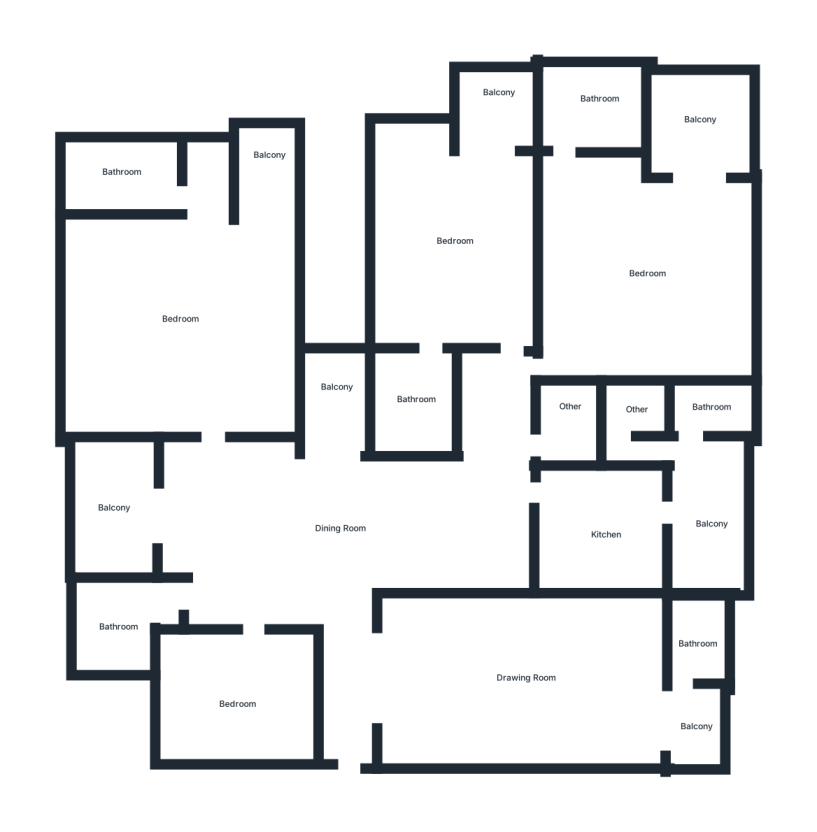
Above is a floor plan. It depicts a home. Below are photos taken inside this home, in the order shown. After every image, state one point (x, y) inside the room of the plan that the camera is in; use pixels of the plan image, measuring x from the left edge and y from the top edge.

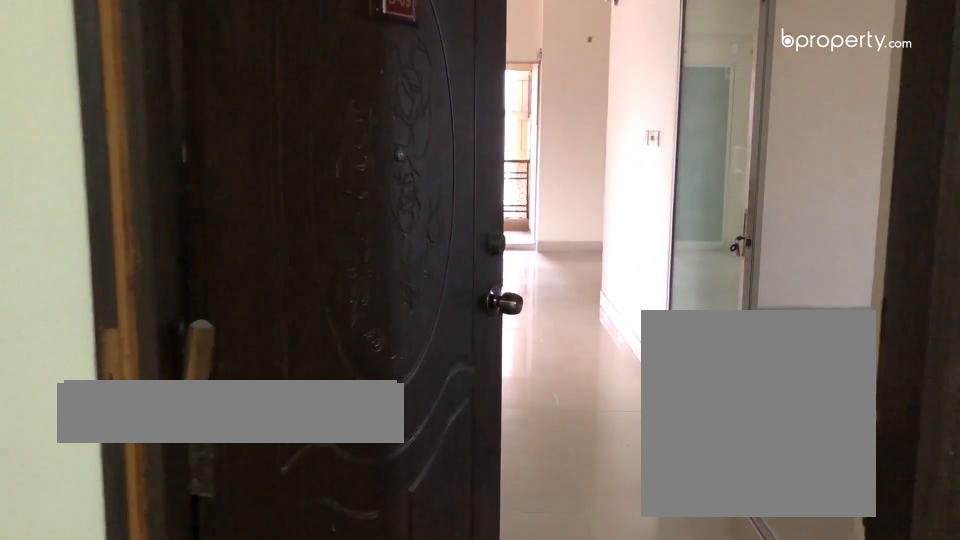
(348, 747)
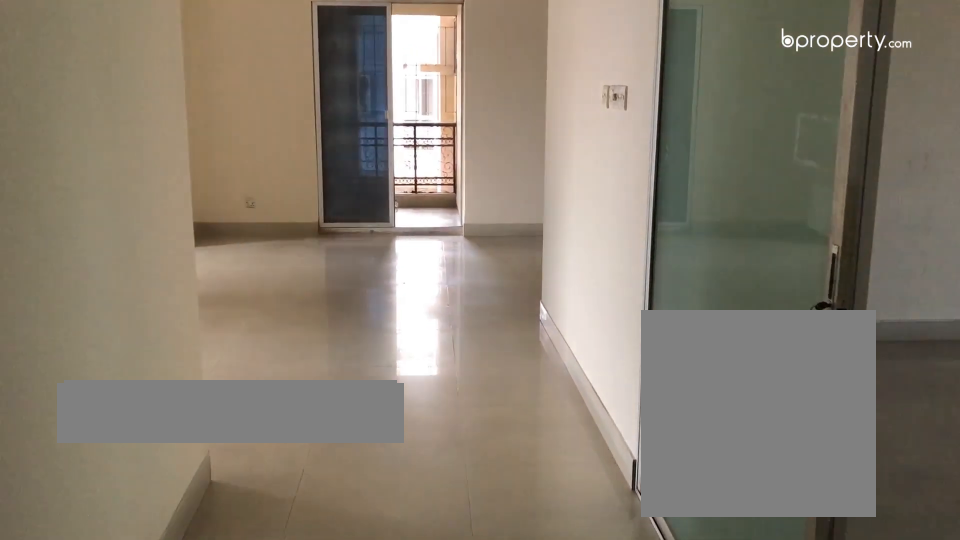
(348, 523)
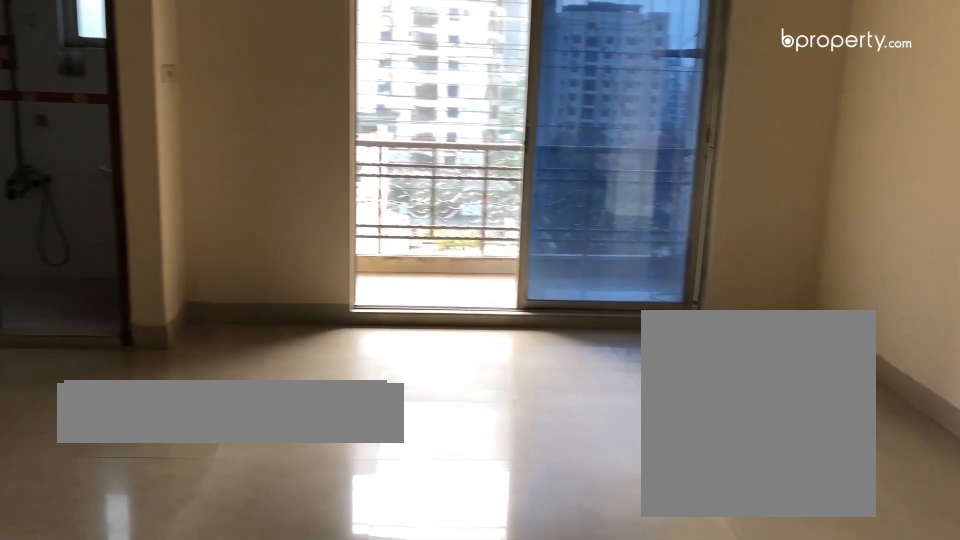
(348, 523)
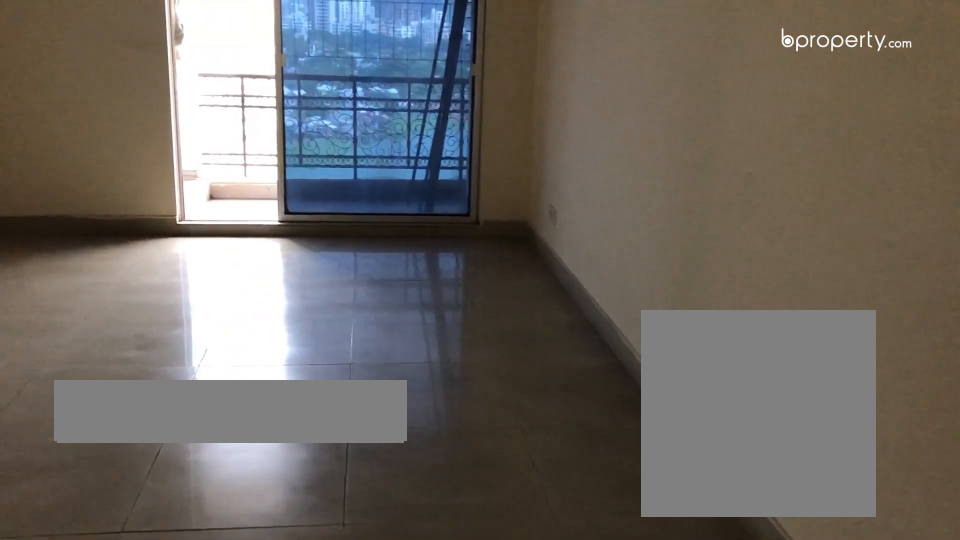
(523, 671)
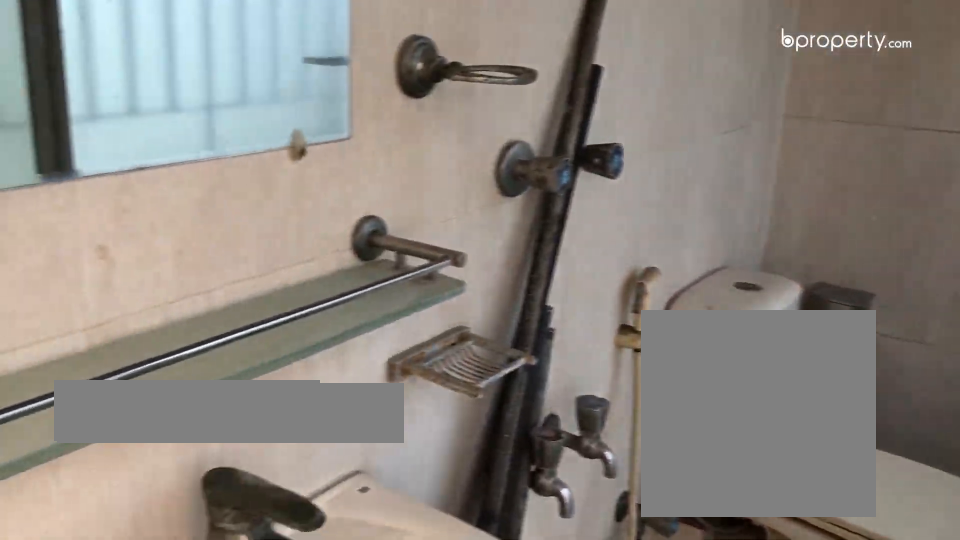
(699, 643)
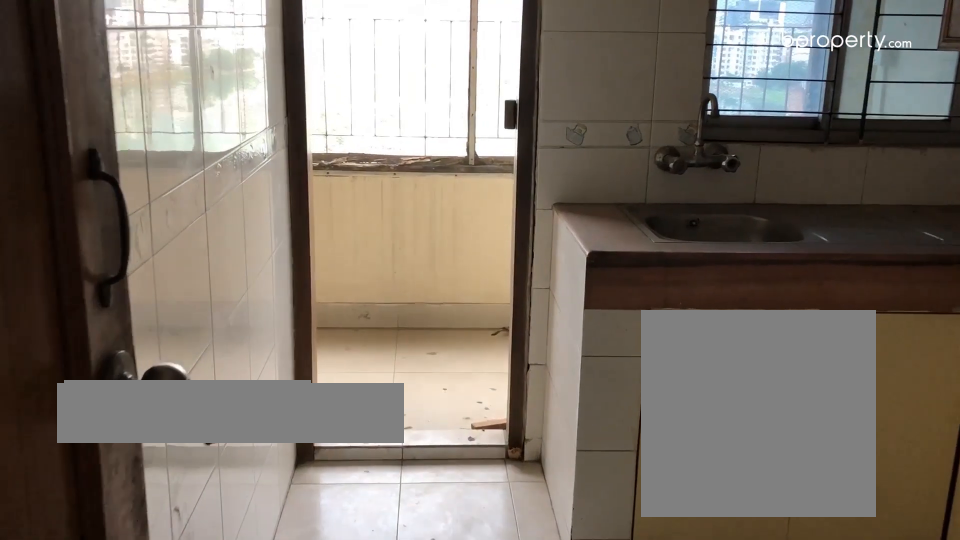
(607, 536)
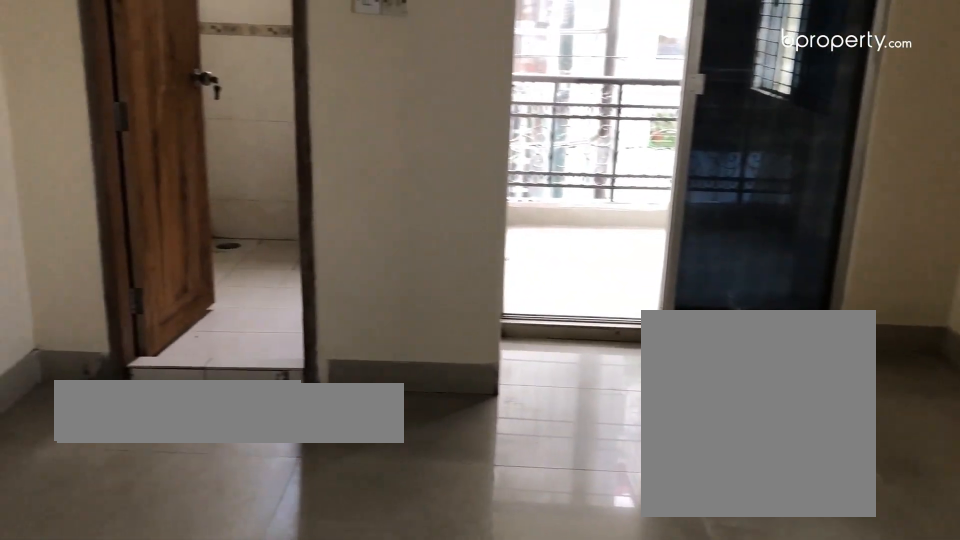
(643, 276)
